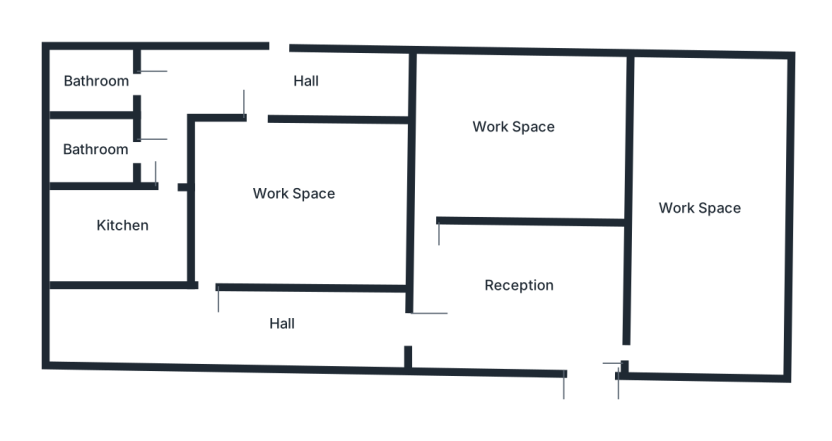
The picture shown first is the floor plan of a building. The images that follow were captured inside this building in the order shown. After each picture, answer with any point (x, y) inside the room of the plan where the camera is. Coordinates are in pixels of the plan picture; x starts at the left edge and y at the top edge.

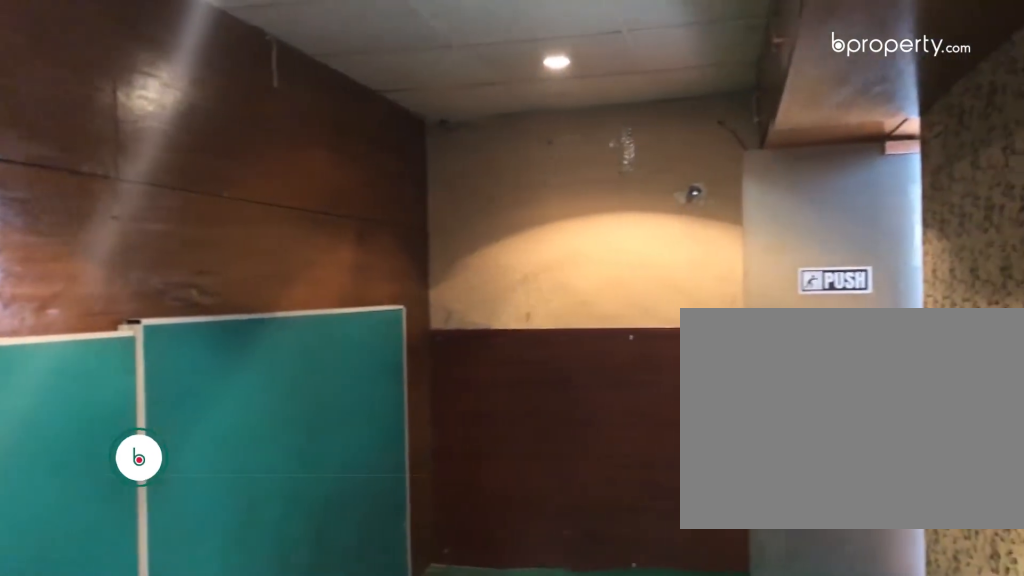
(700, 231)
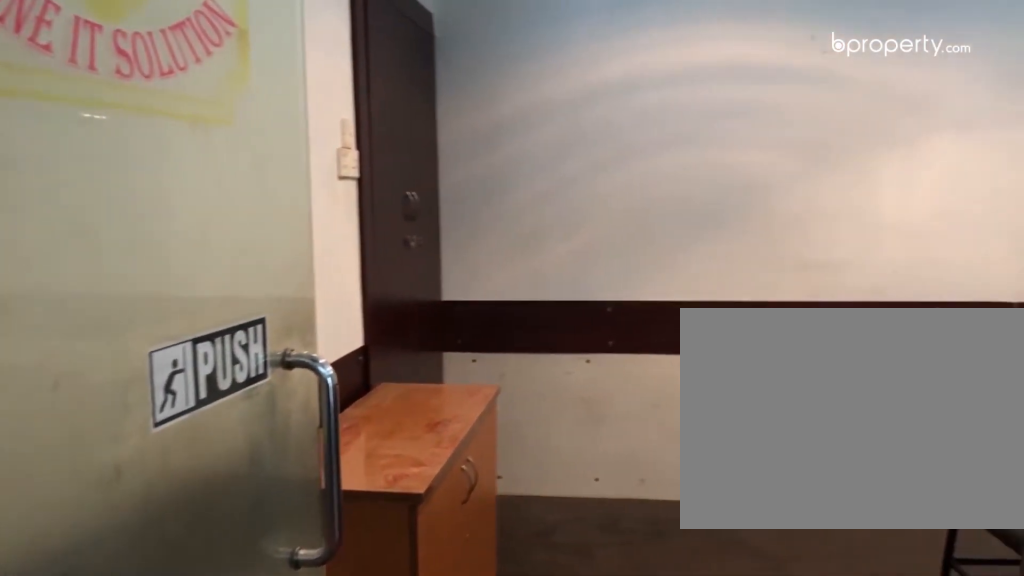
(505, 143)
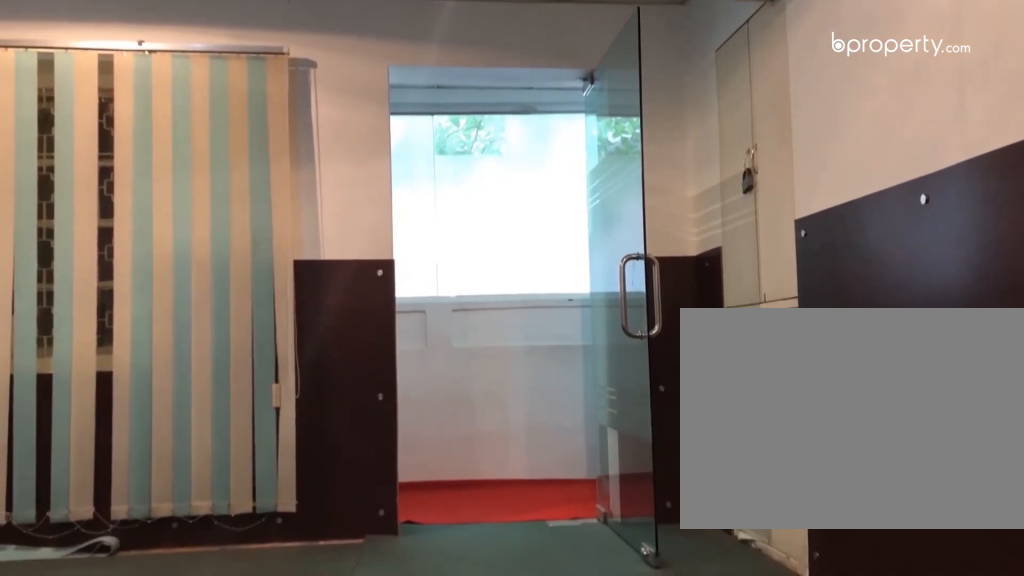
(284, 216)
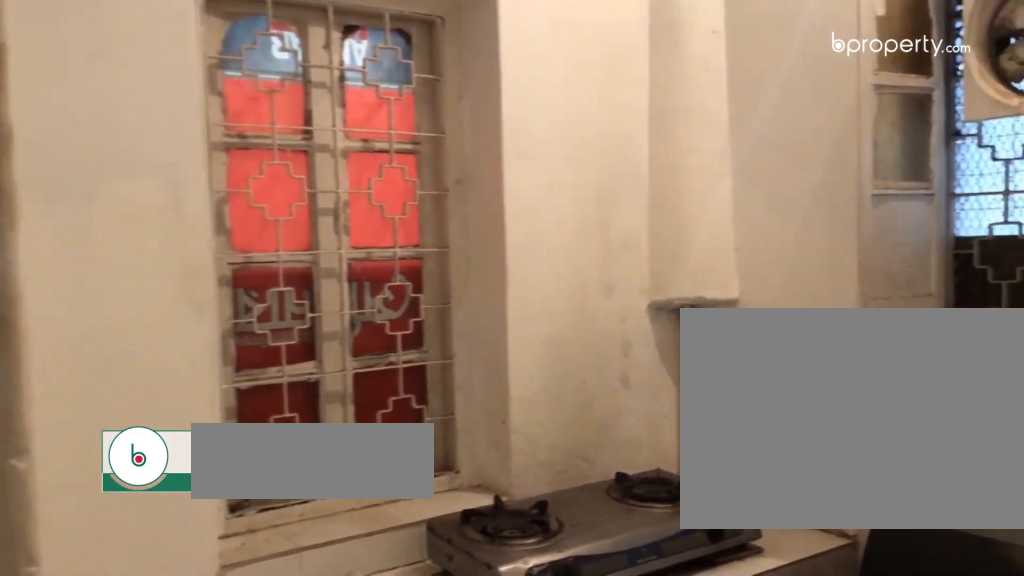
(126, 228)
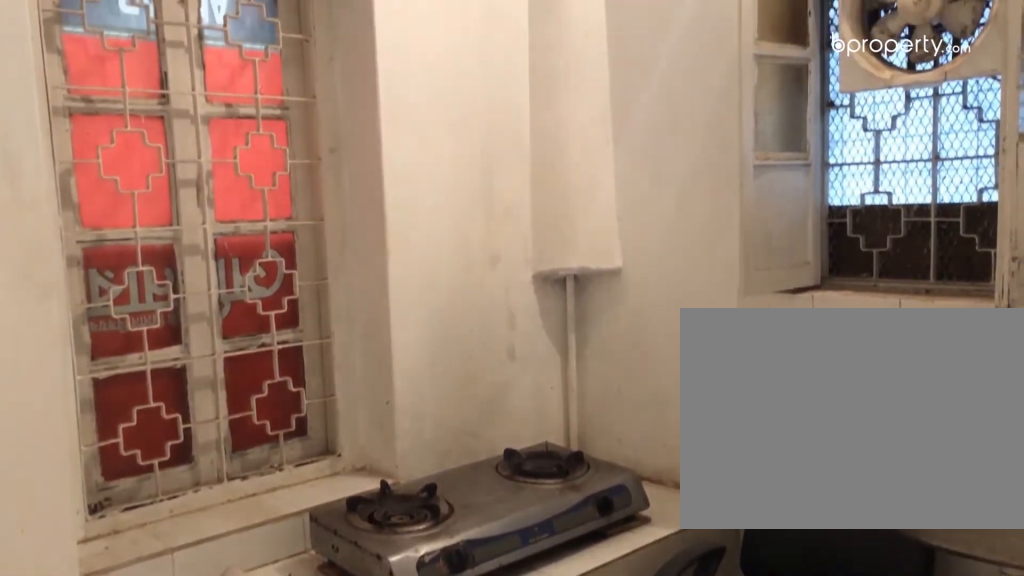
(126, 228)
